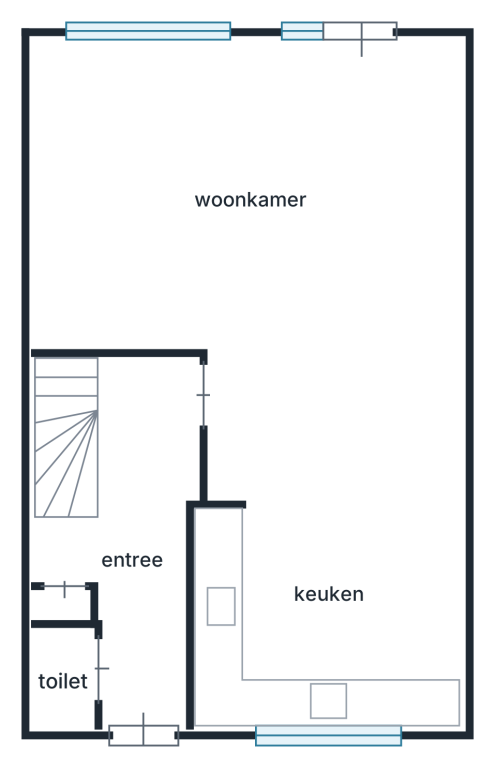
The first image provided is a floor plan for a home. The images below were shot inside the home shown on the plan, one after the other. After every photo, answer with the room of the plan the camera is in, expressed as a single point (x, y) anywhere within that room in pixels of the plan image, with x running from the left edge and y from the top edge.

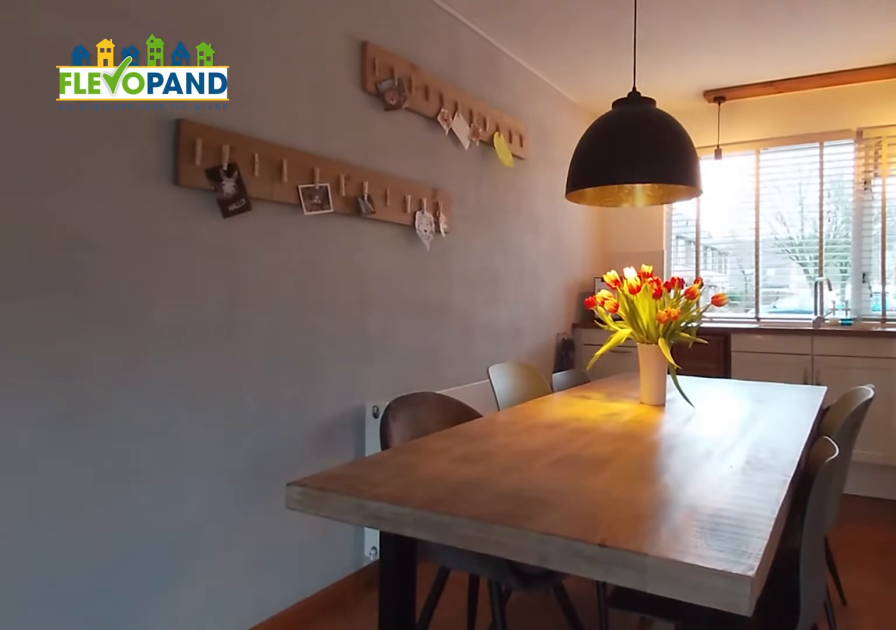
(458, 270)
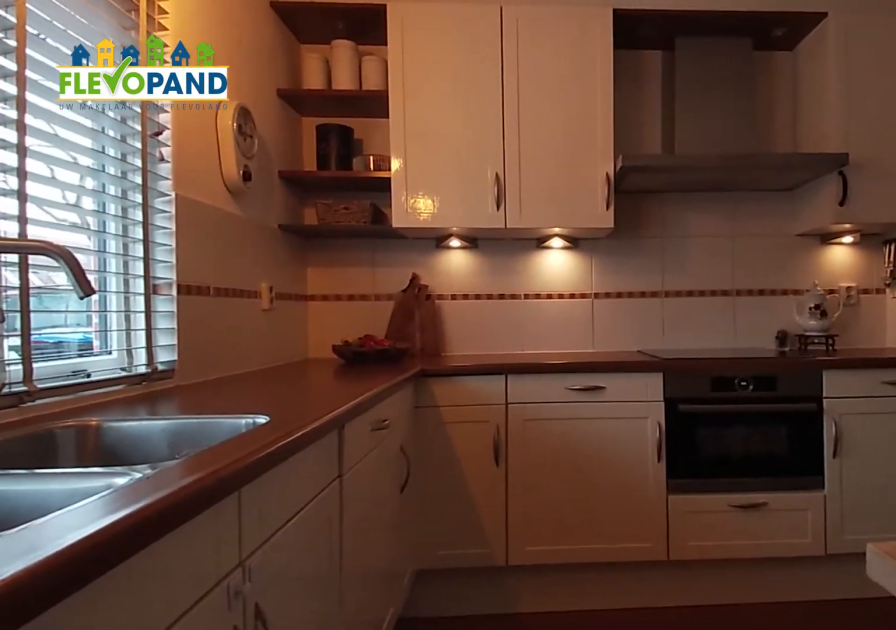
(328, 614)
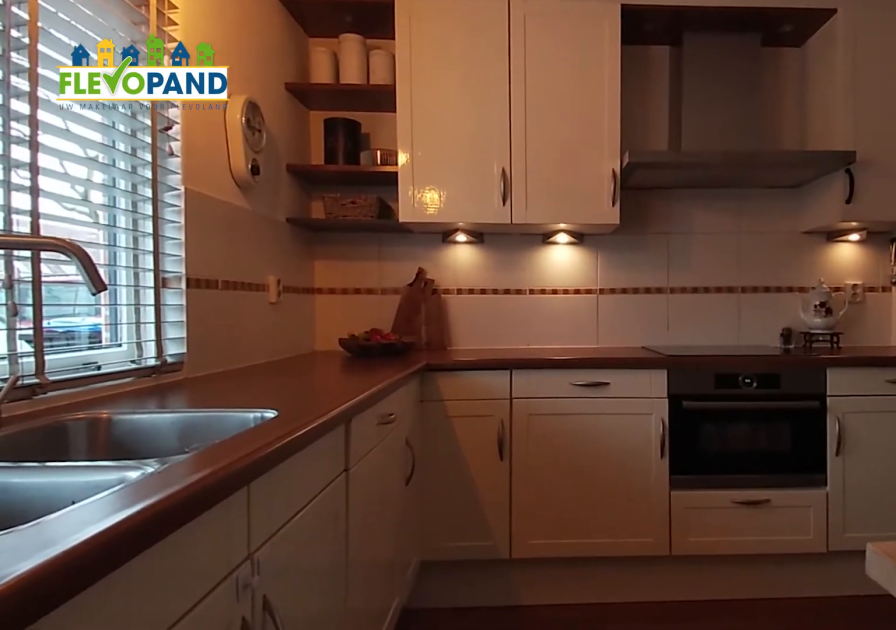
(328, 614)
